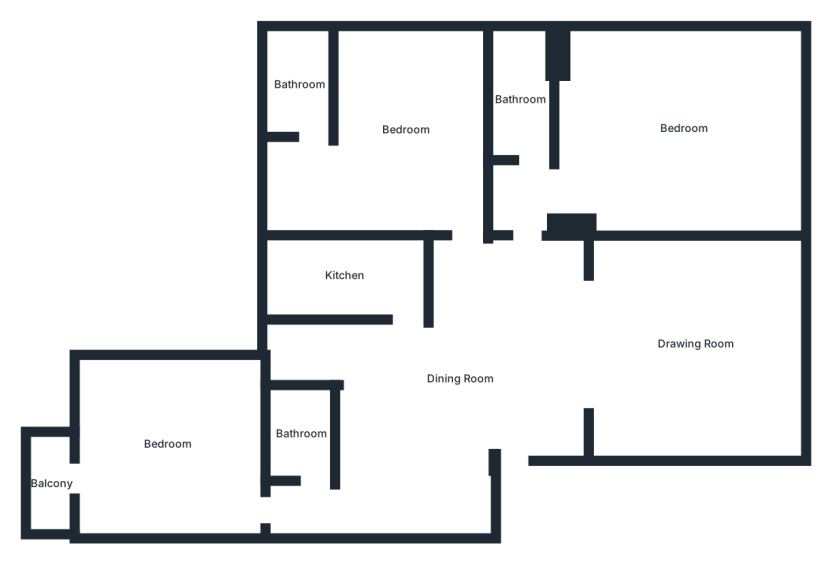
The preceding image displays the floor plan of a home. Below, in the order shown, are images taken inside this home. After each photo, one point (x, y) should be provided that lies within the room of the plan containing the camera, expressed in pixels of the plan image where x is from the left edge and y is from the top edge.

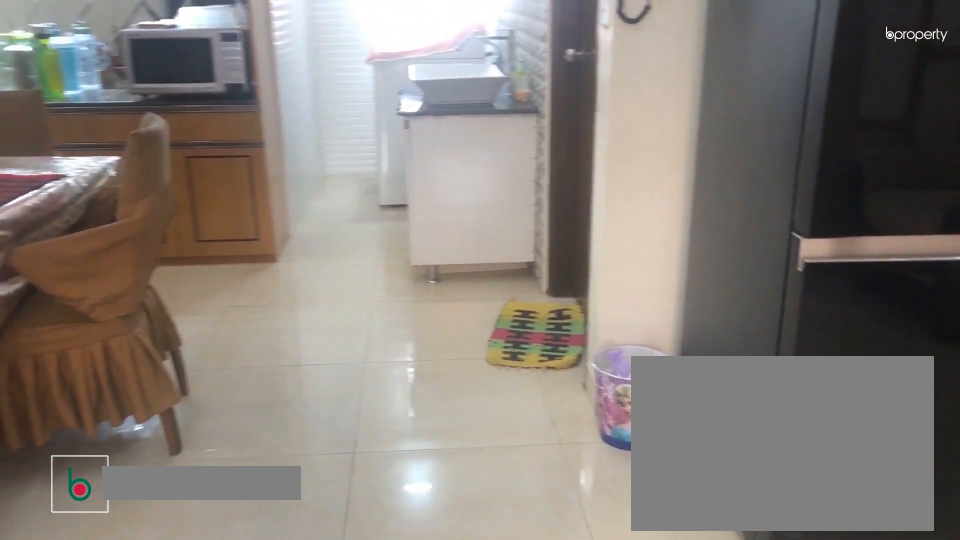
(460, 380)
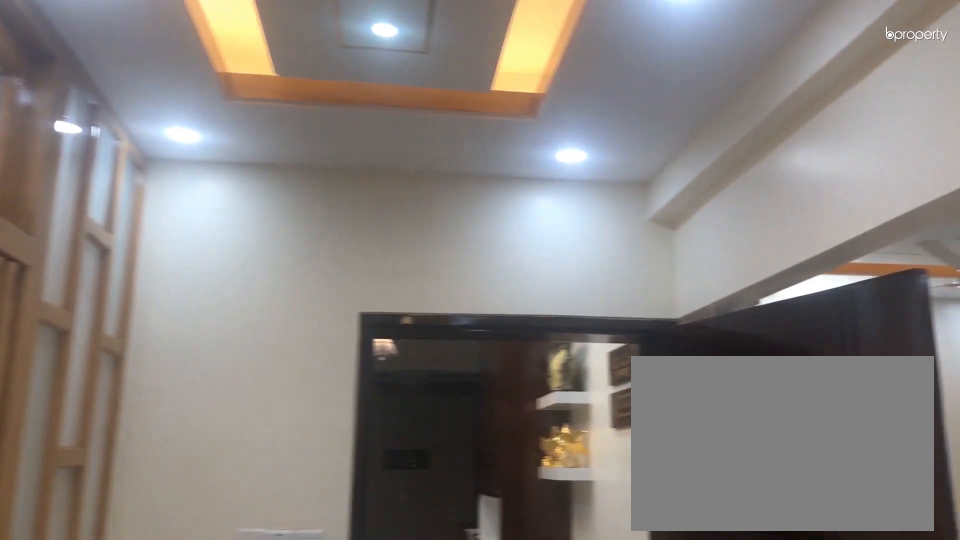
(459, 379)
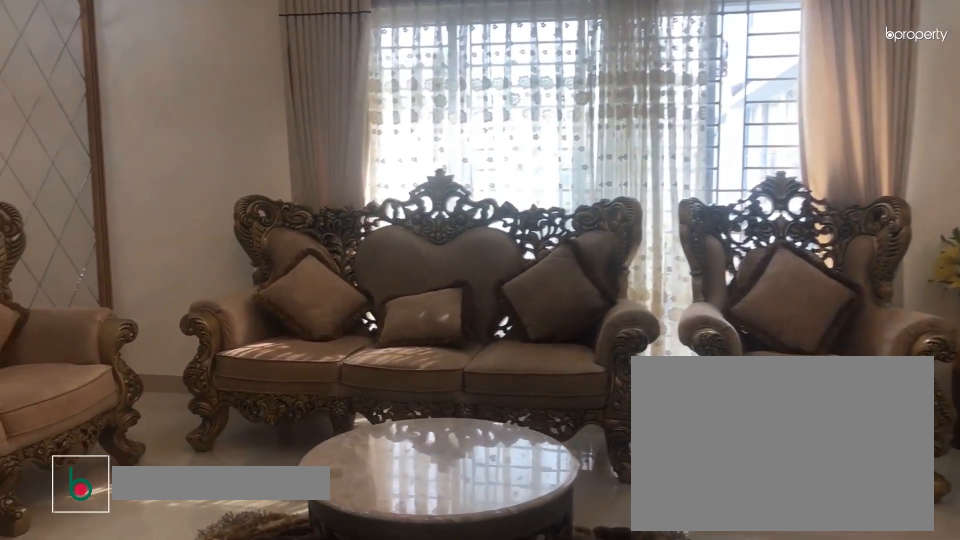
(695, 342)
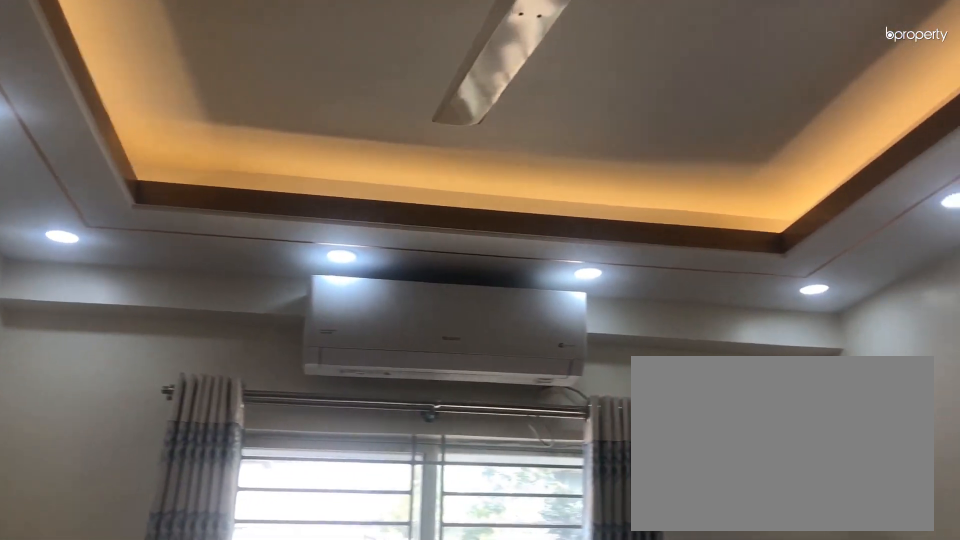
(406, 130)
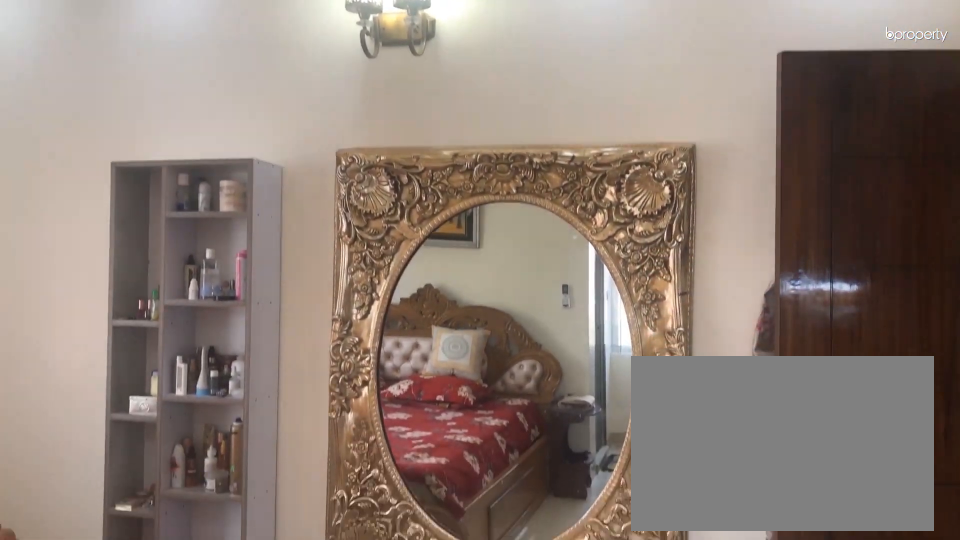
(406, 130)
